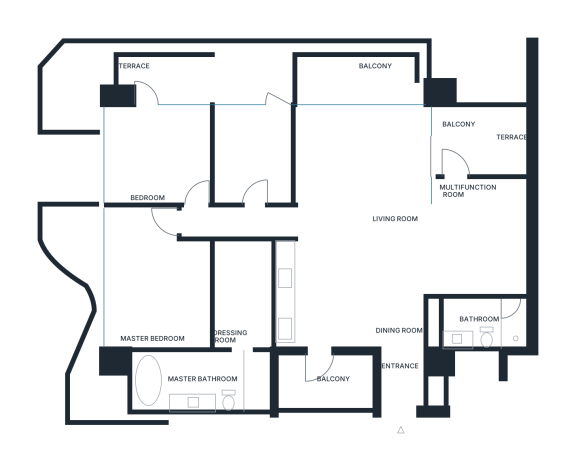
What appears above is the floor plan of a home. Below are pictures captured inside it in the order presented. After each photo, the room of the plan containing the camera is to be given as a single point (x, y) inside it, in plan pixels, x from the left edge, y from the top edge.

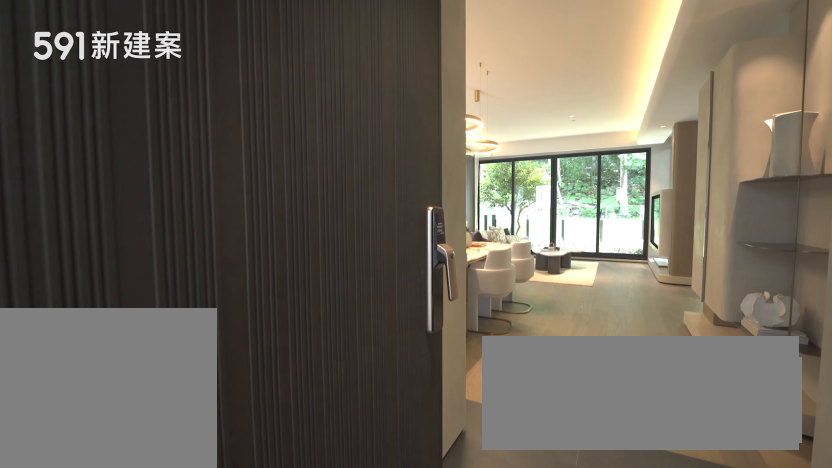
(410, 384)
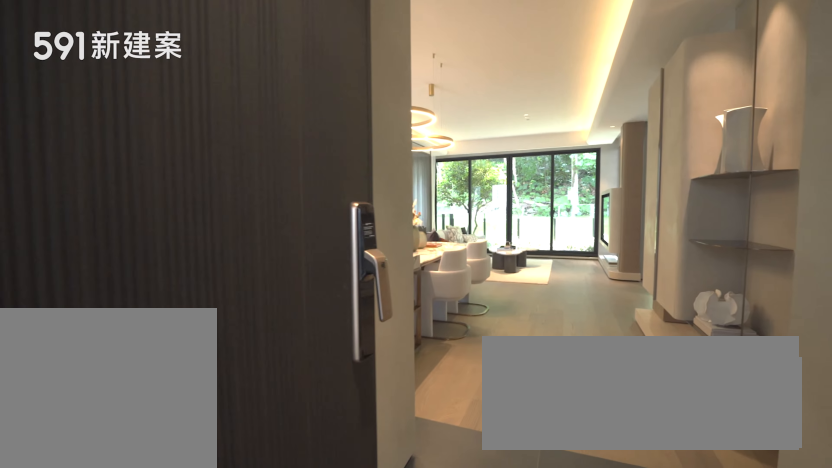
(410, 384)
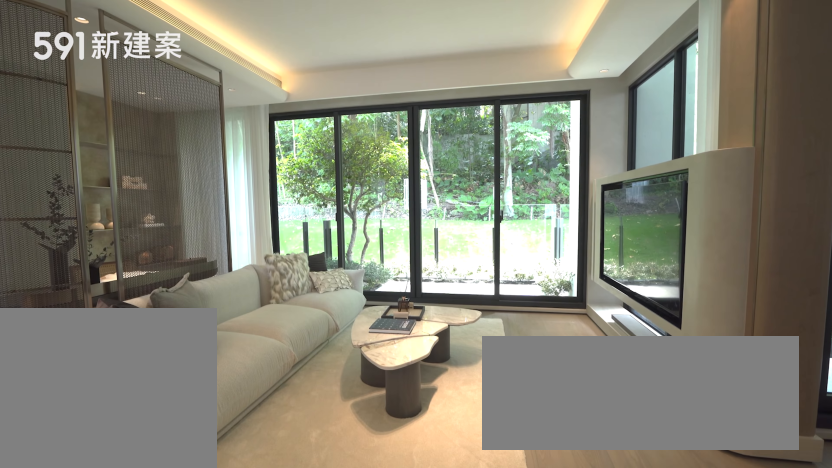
(366, 168)
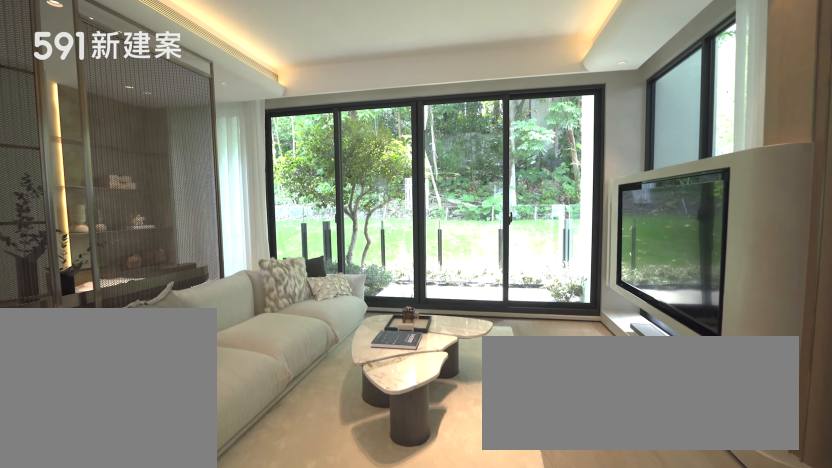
(366, 168)
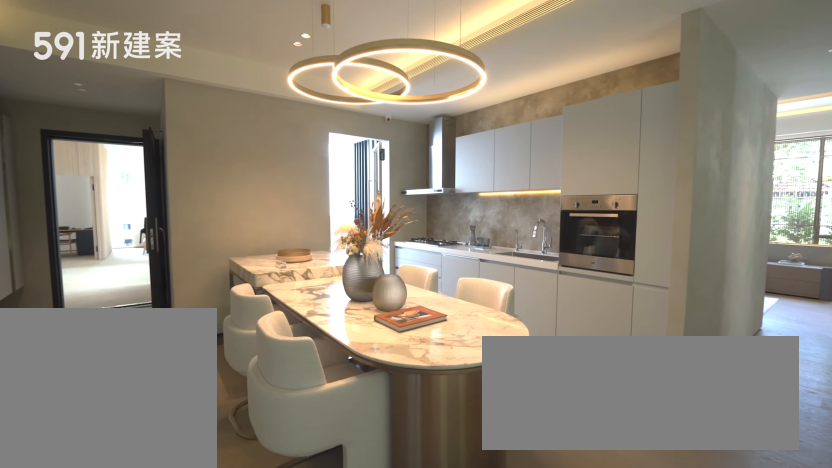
(382, 289)
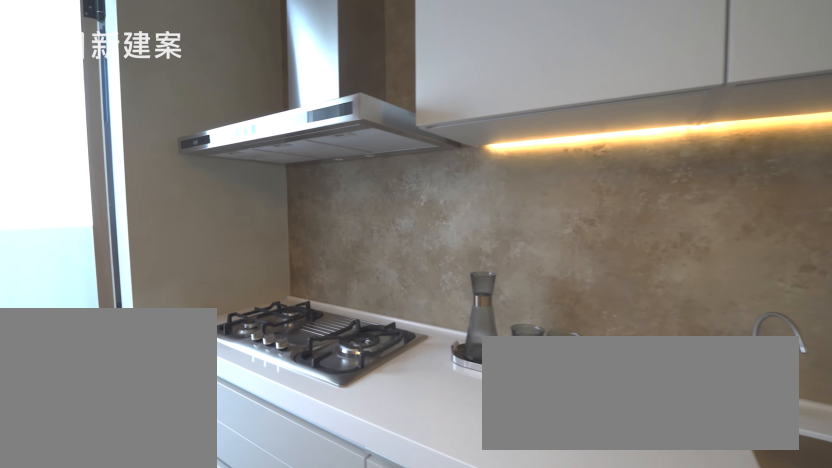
(301, 293)
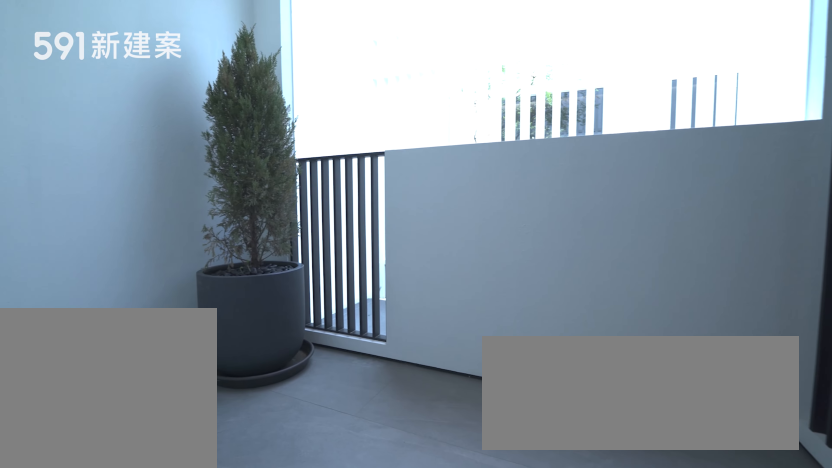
(325, 383)
